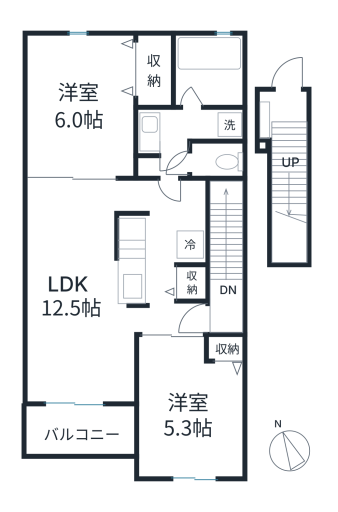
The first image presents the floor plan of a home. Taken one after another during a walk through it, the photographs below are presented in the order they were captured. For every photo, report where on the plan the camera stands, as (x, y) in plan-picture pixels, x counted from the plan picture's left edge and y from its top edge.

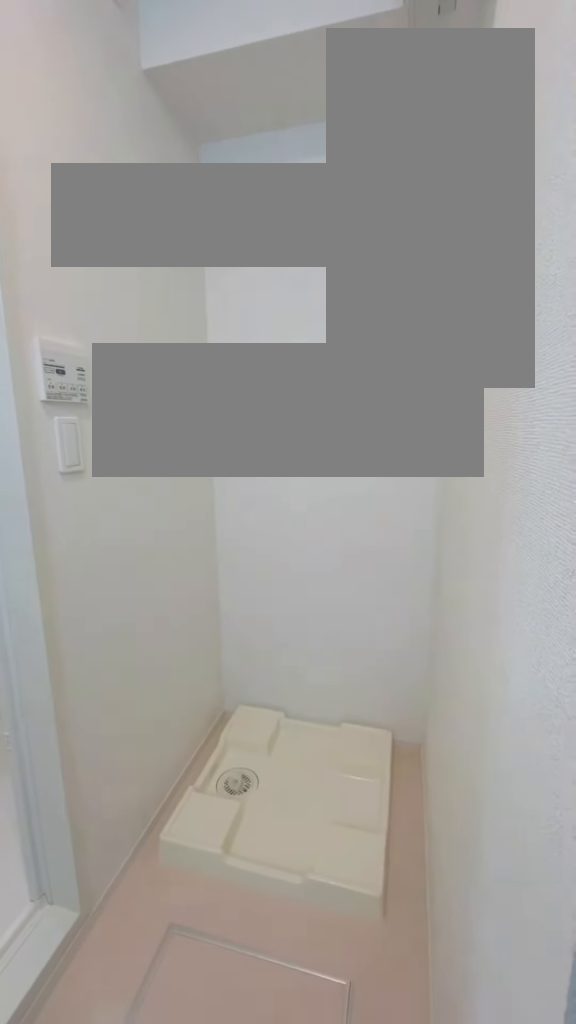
(176, 127)
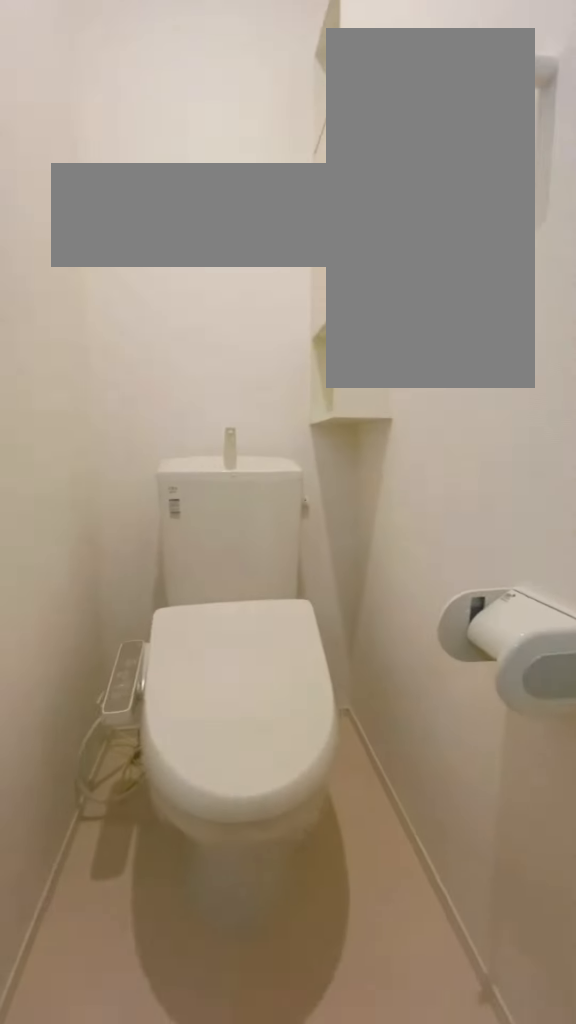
(171, 165)
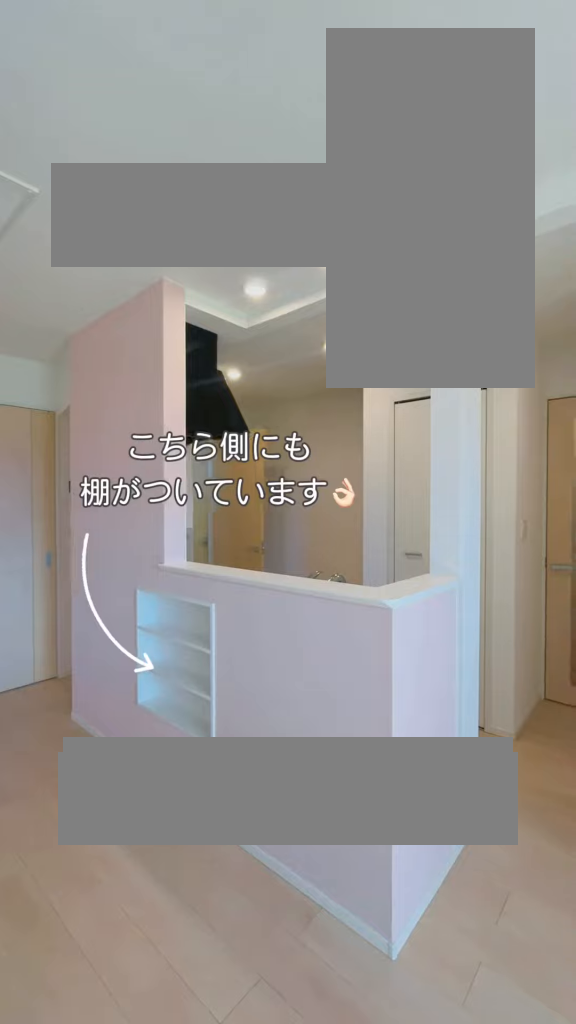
(70, 315)
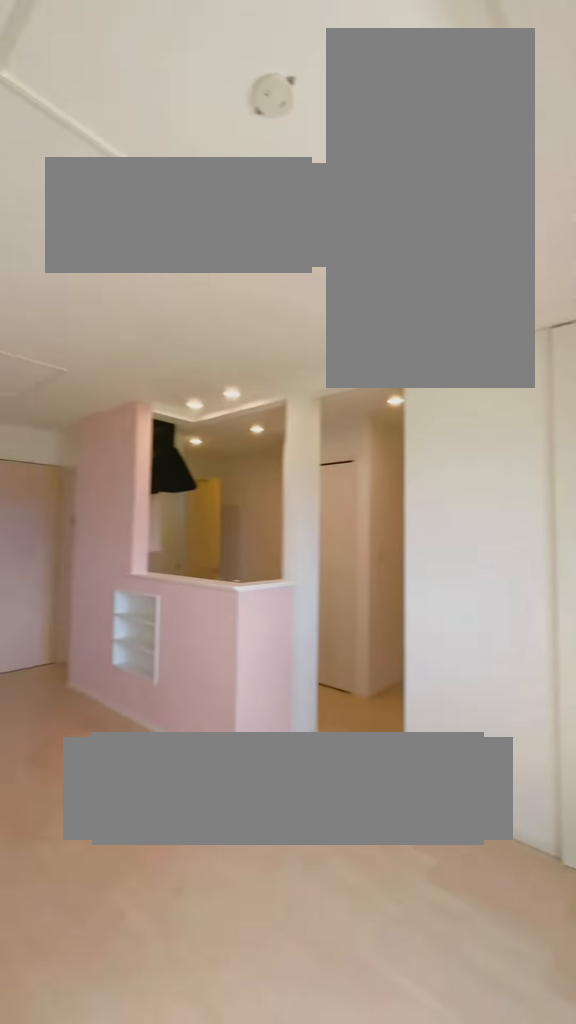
(42, 383)
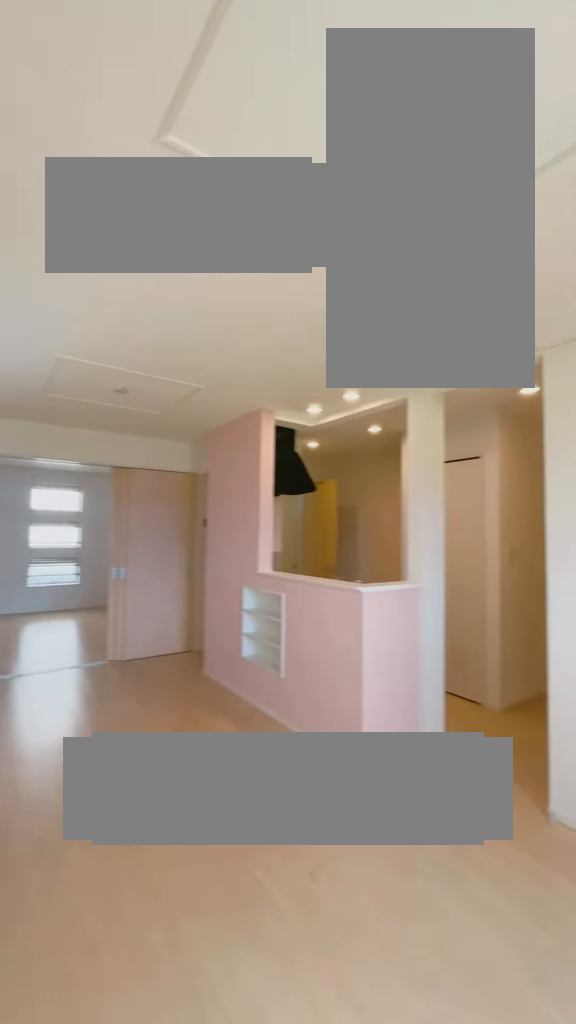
(42, 383)
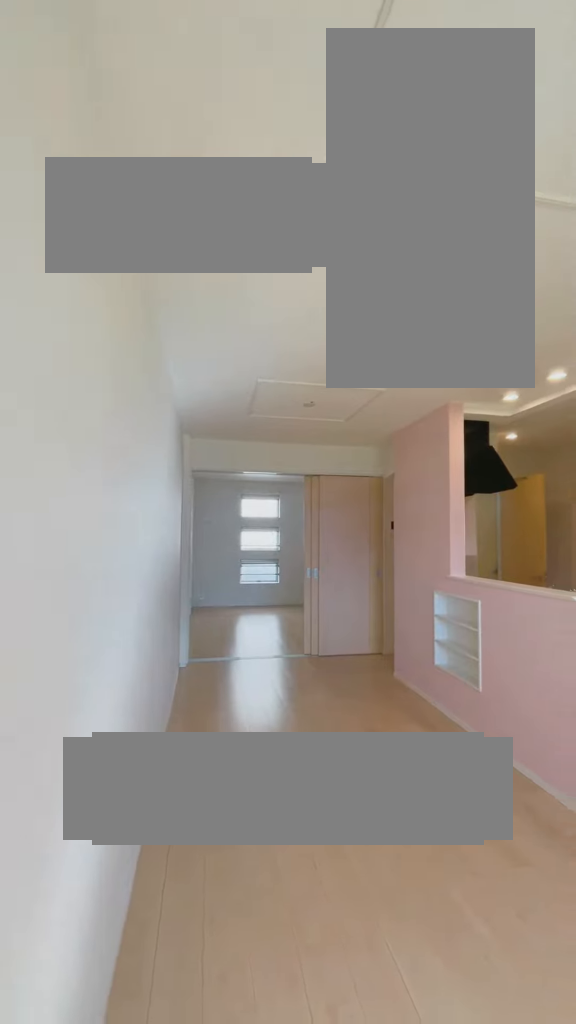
(42, 383)
